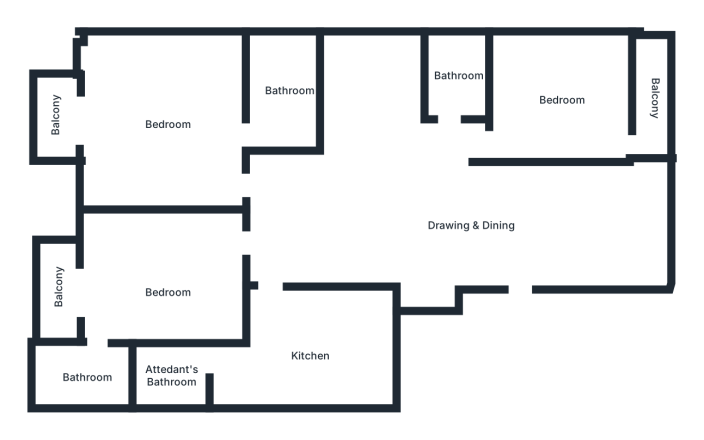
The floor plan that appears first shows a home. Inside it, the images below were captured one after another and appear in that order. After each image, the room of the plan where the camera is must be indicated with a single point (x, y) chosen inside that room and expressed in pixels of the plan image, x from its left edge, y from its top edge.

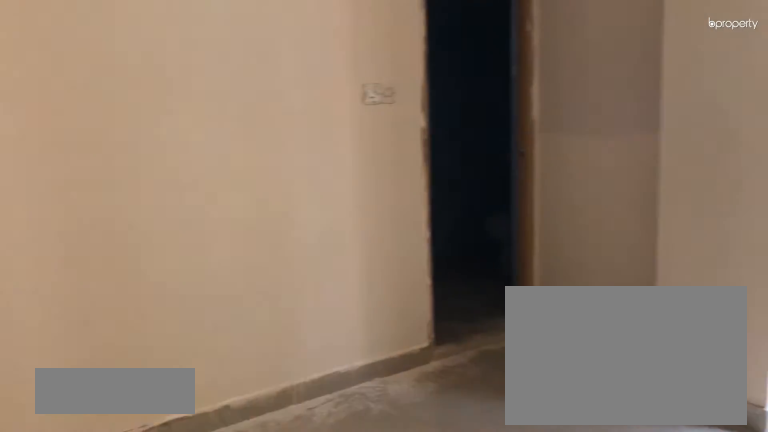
(169, 292)
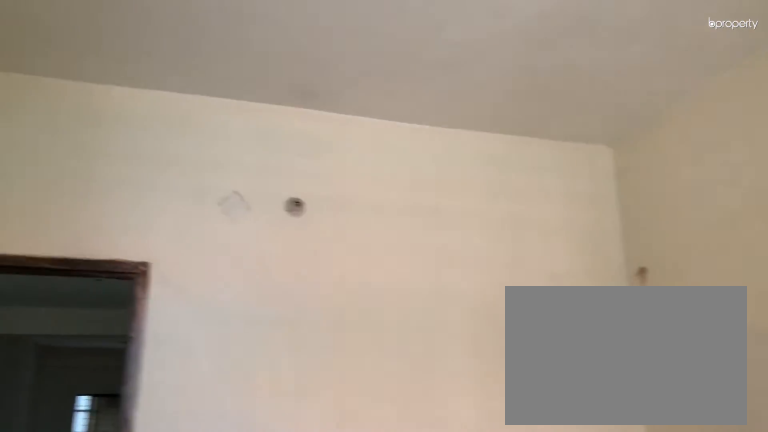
(169, 292)
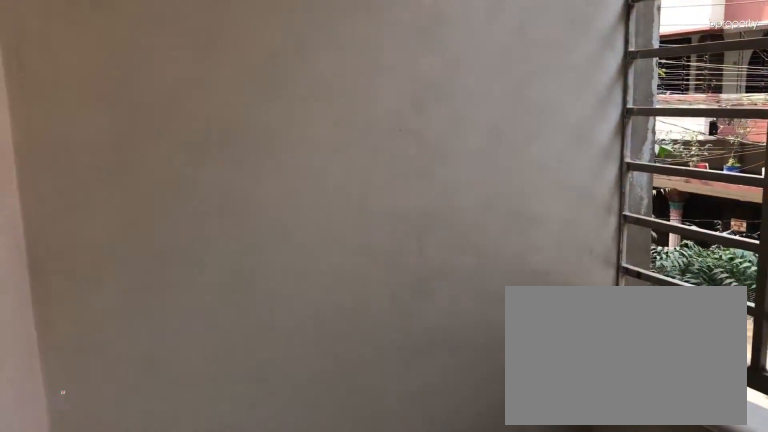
(63, 291)
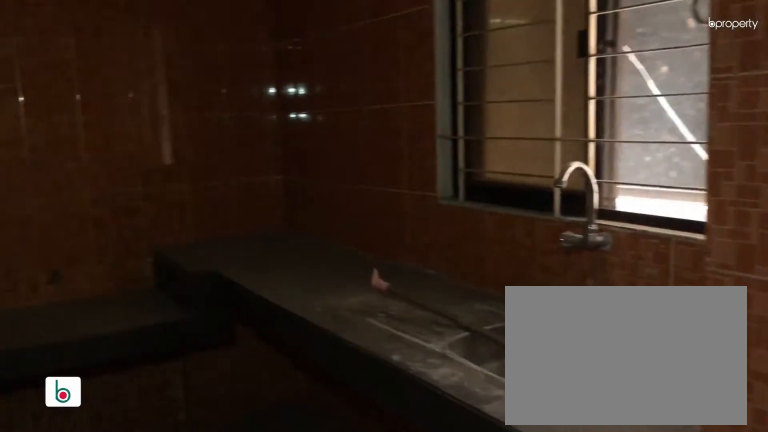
(311, 353)
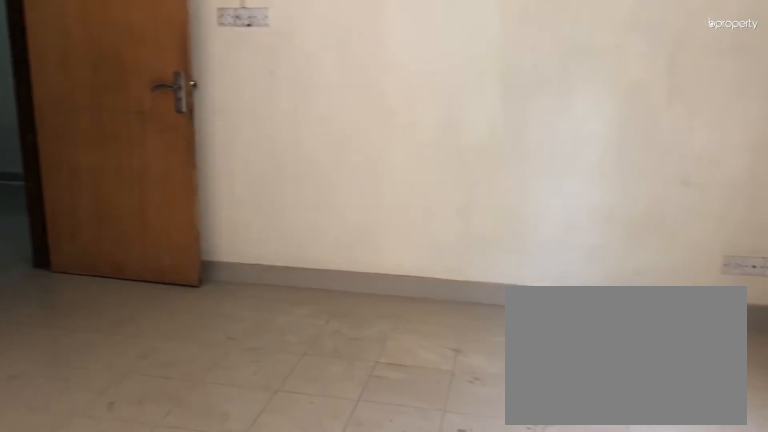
(167, 123)
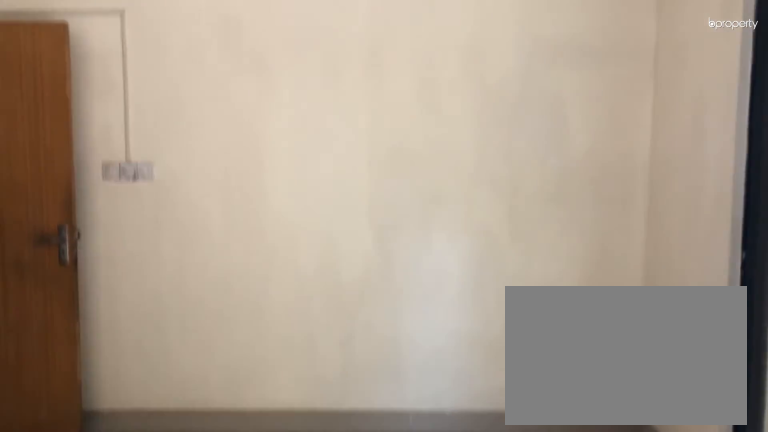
(167, 123)
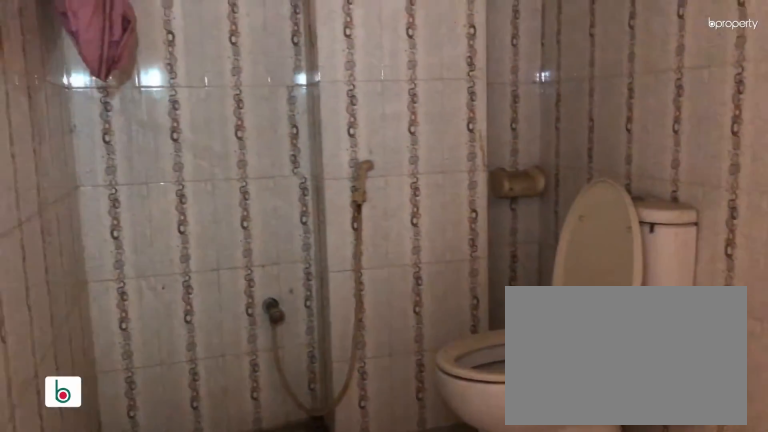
(286, 89)
